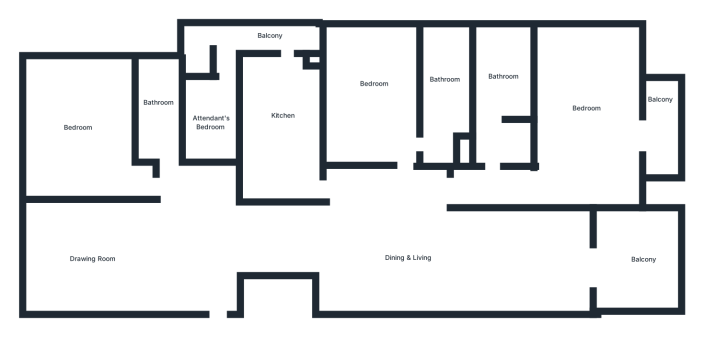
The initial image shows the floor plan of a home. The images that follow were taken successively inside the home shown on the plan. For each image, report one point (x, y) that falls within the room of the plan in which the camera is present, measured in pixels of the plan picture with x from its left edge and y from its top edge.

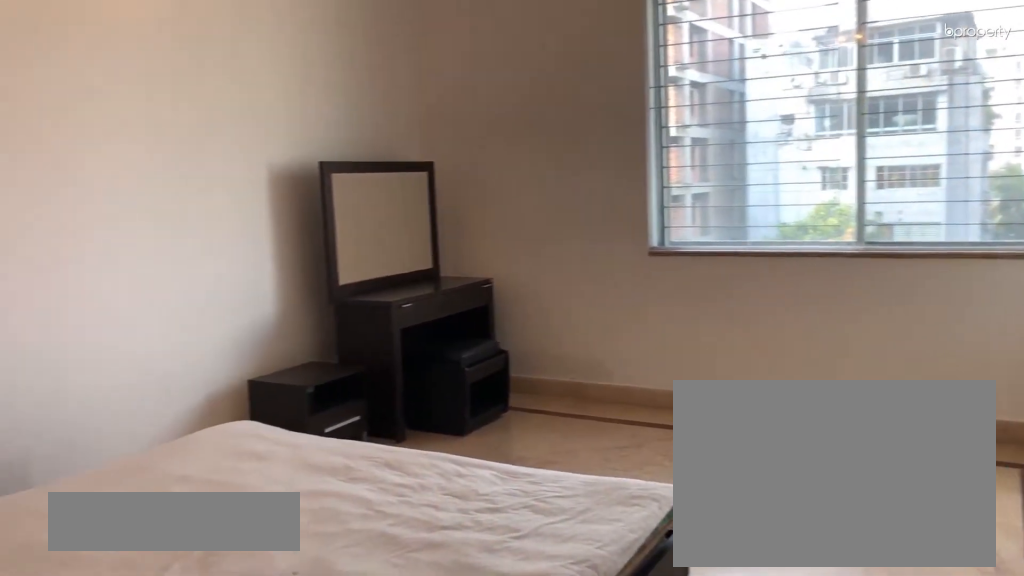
(370, 87)
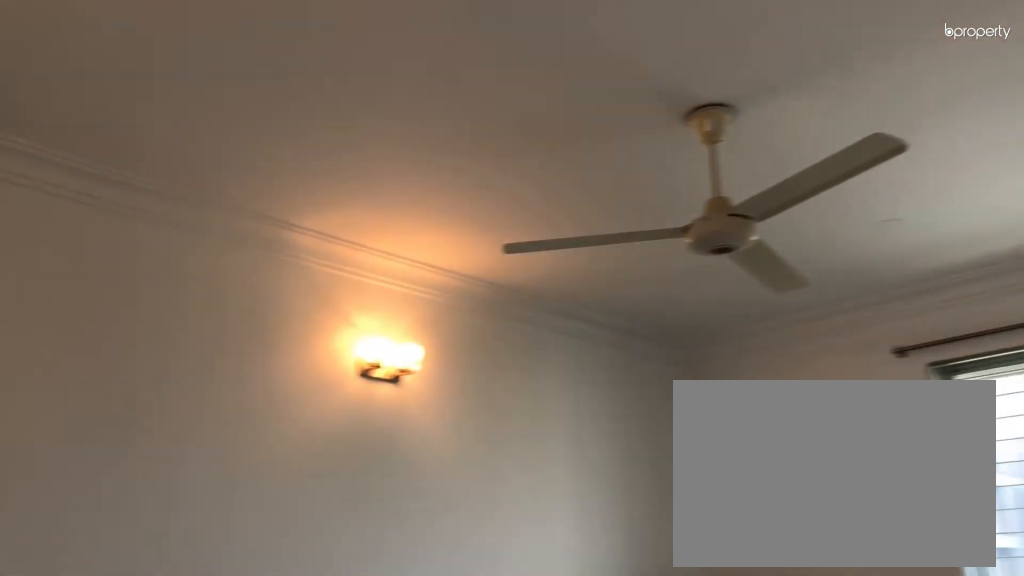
(370, 87)
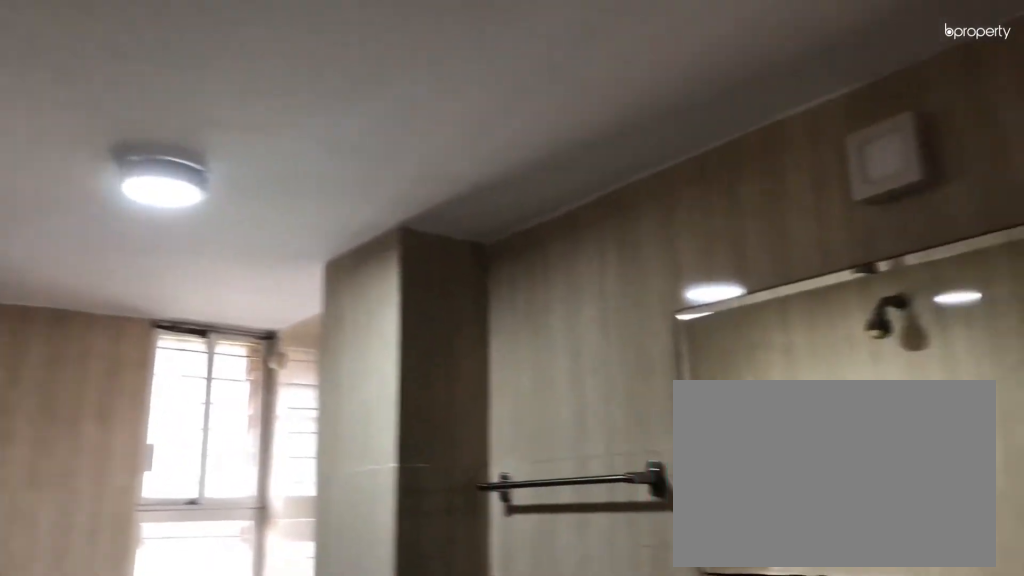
(447, 69)
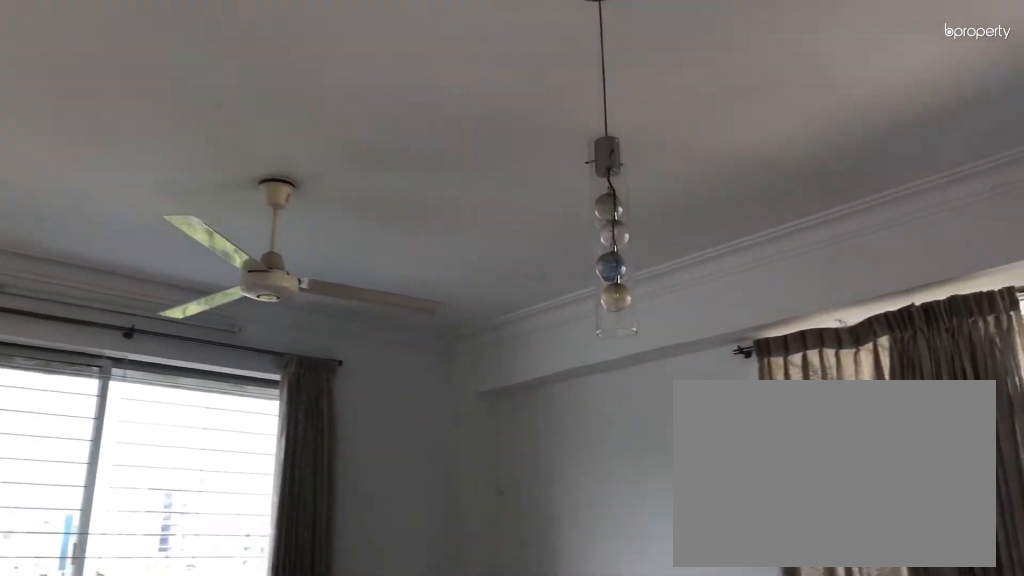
(588, 100)
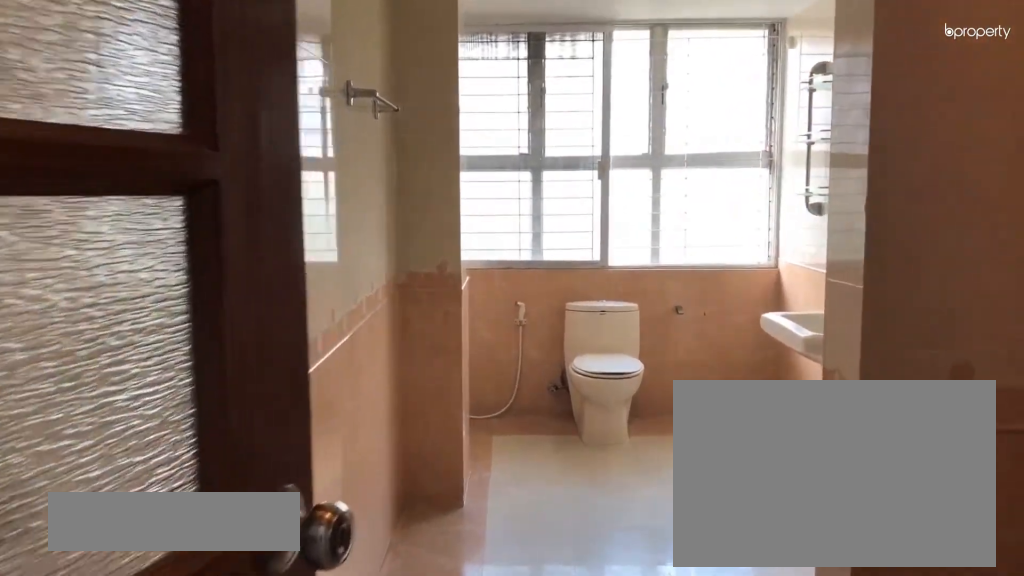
(490, 160)
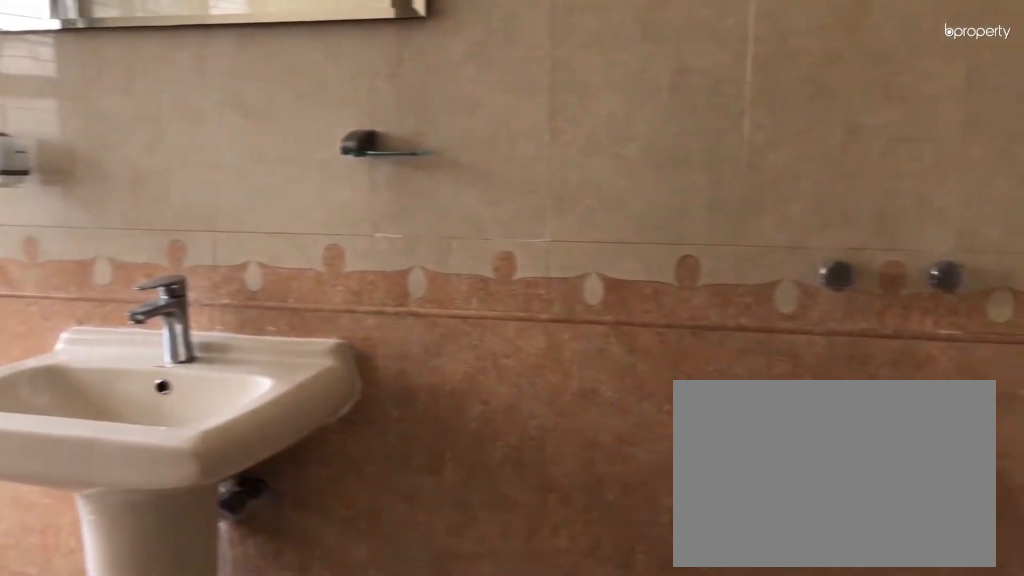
(503, 73)
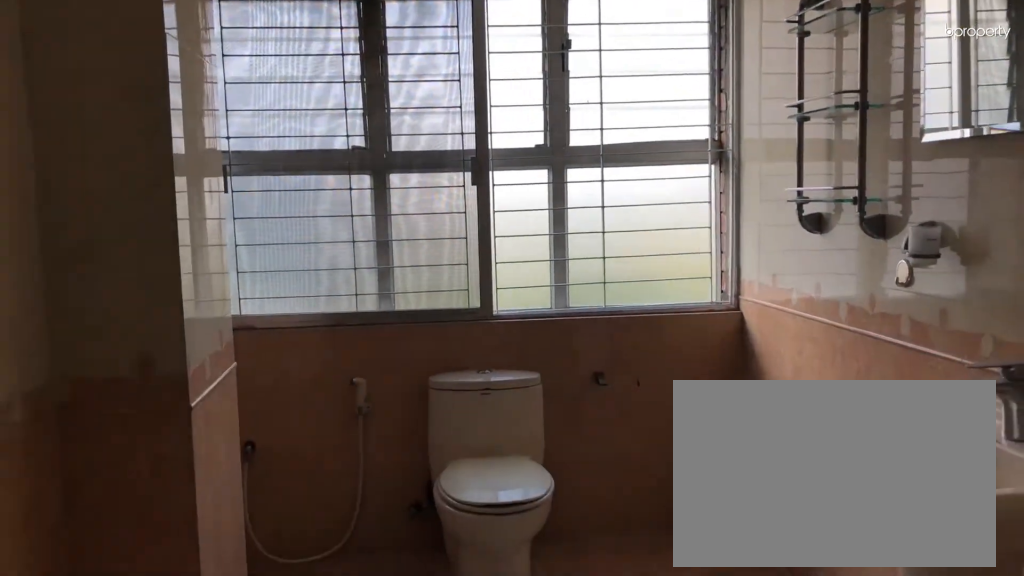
(503, 73)
